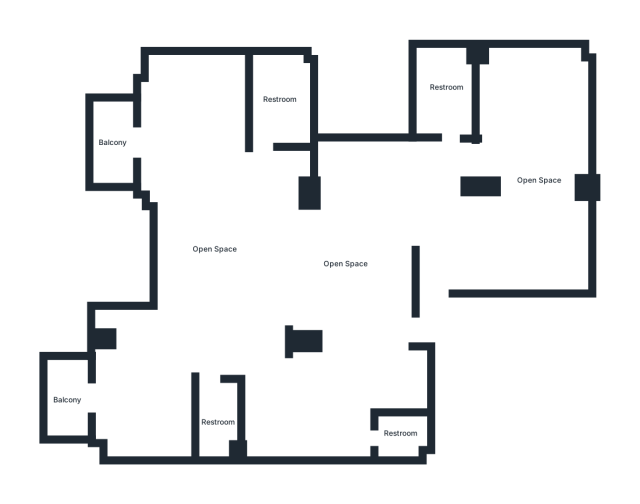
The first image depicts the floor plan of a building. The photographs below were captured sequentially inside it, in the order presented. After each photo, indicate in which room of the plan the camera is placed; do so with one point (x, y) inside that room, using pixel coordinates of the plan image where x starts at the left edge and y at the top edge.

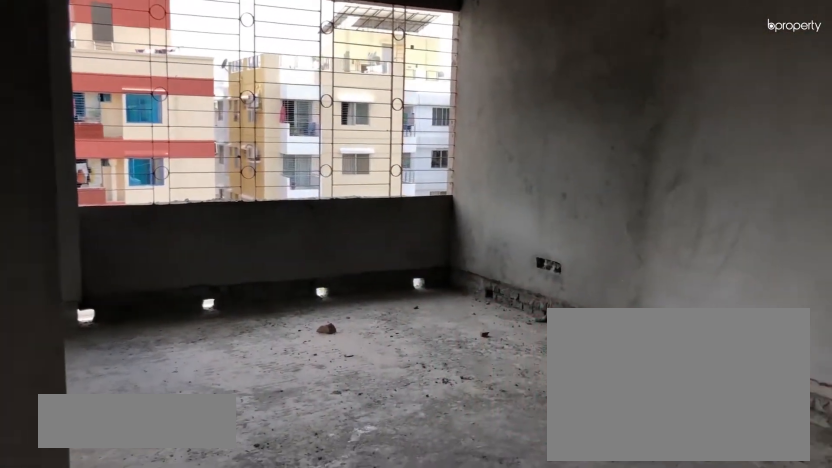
(520, 242)
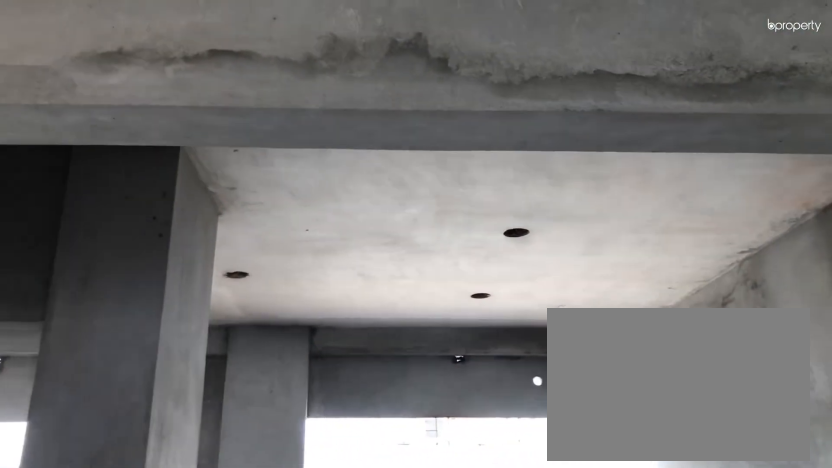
(520, 242)
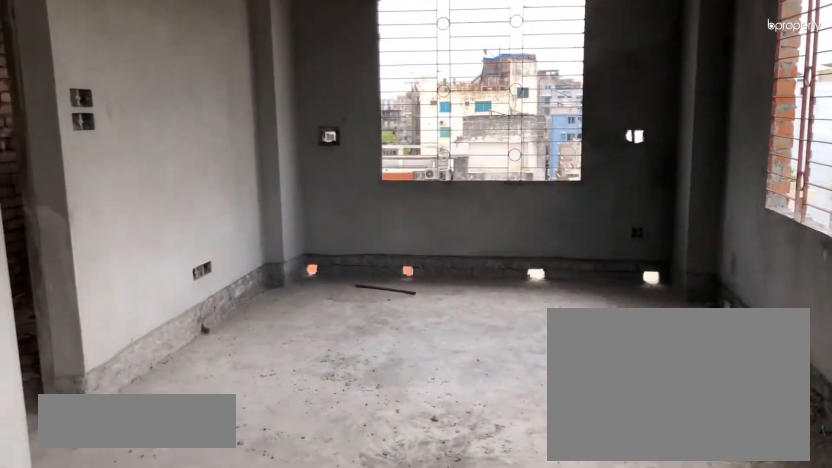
(534, 155)
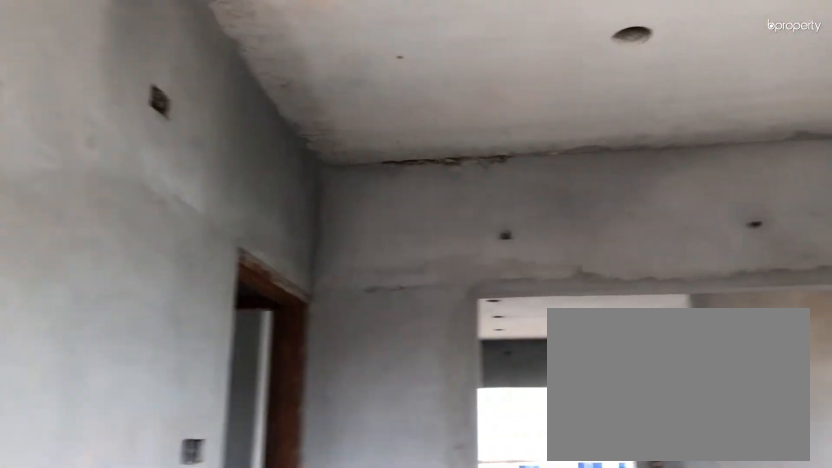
(521, 232)
